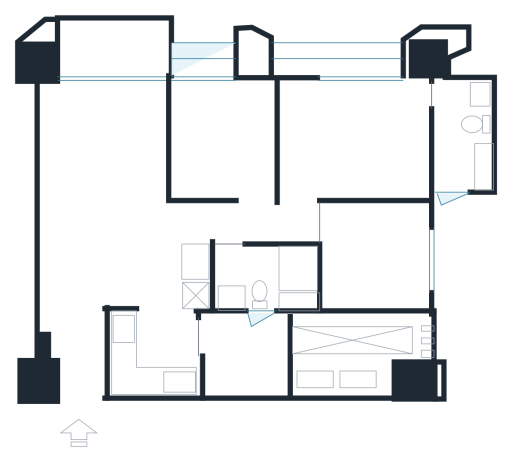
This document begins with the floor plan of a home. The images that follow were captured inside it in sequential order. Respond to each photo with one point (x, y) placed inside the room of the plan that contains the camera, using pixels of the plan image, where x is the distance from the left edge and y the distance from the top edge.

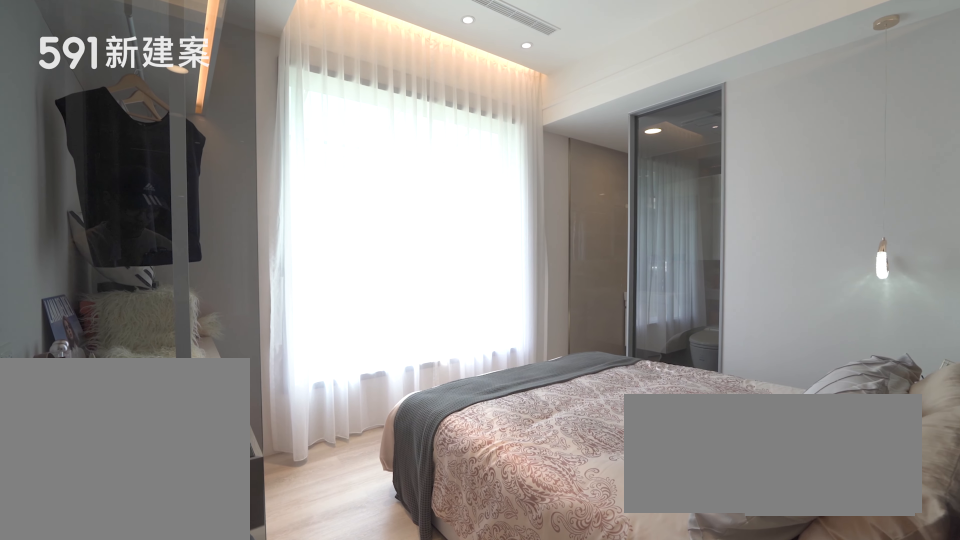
(355, 138)
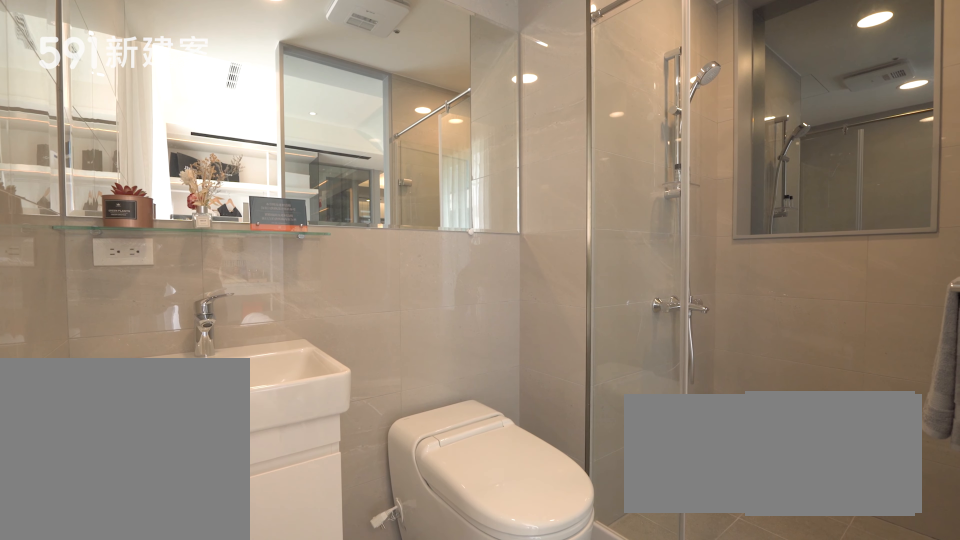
(459, 136)
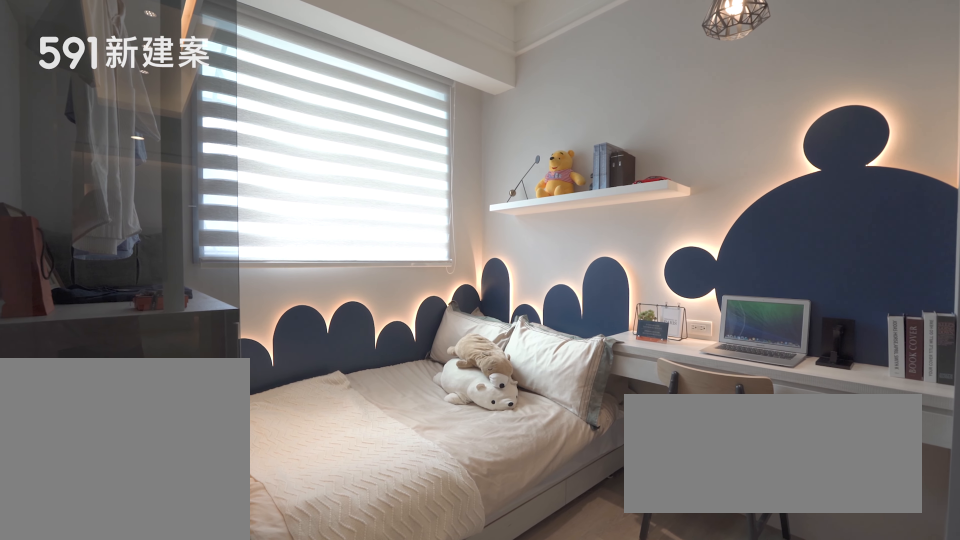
(378, 258)
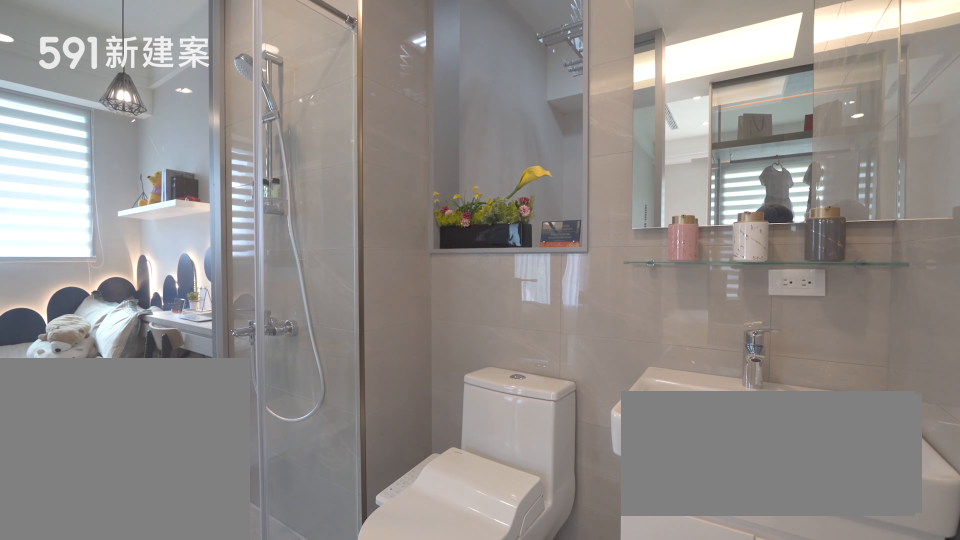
(265, 276)
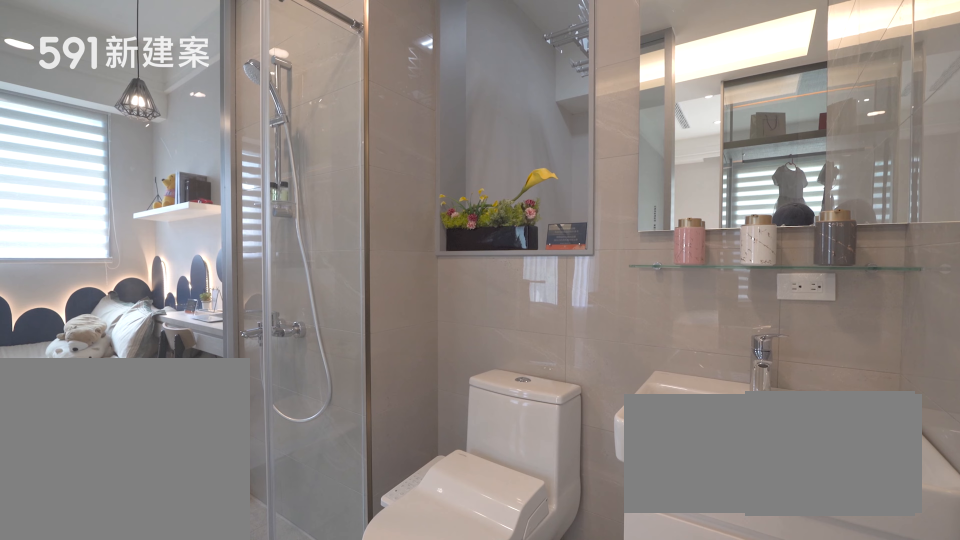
(265, 276)
